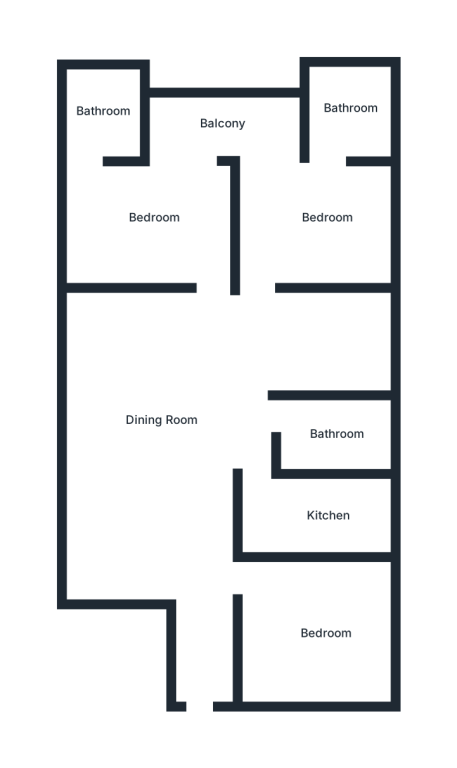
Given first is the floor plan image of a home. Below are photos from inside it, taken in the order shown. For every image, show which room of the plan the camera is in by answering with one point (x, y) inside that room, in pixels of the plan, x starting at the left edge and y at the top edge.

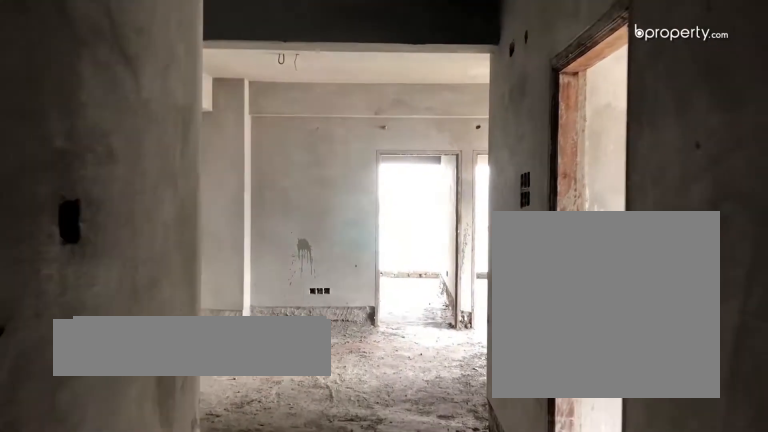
(164, 421)
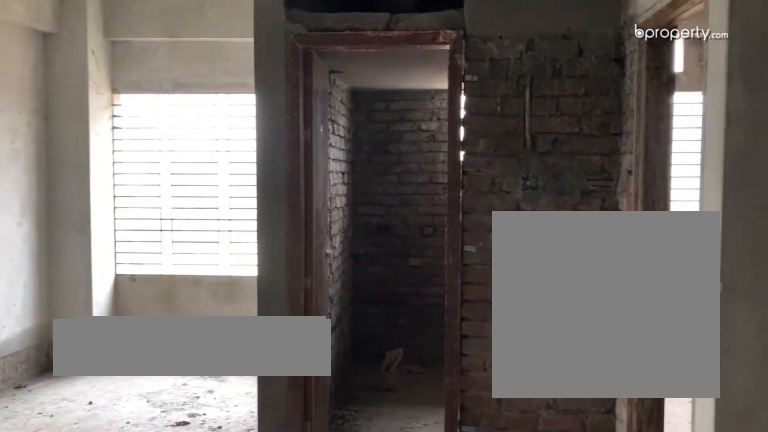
(164, 421)
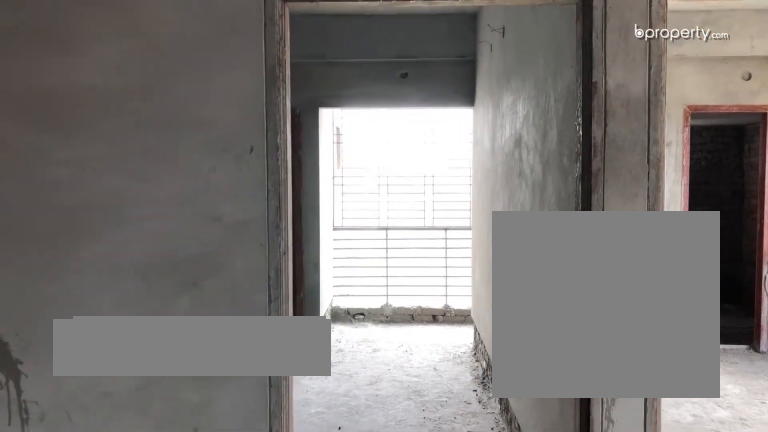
(155, 219)
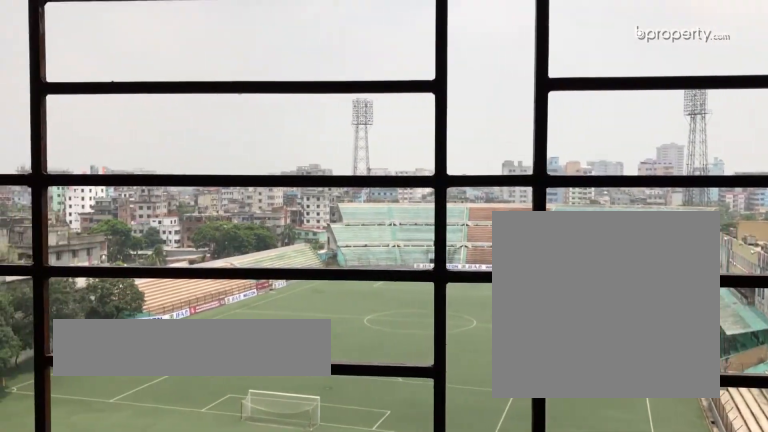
(270, 131)
